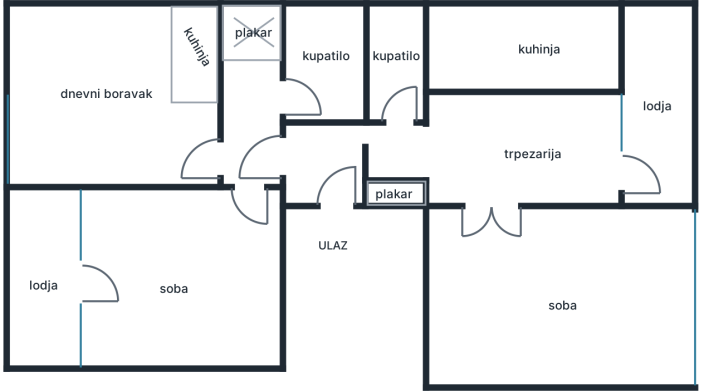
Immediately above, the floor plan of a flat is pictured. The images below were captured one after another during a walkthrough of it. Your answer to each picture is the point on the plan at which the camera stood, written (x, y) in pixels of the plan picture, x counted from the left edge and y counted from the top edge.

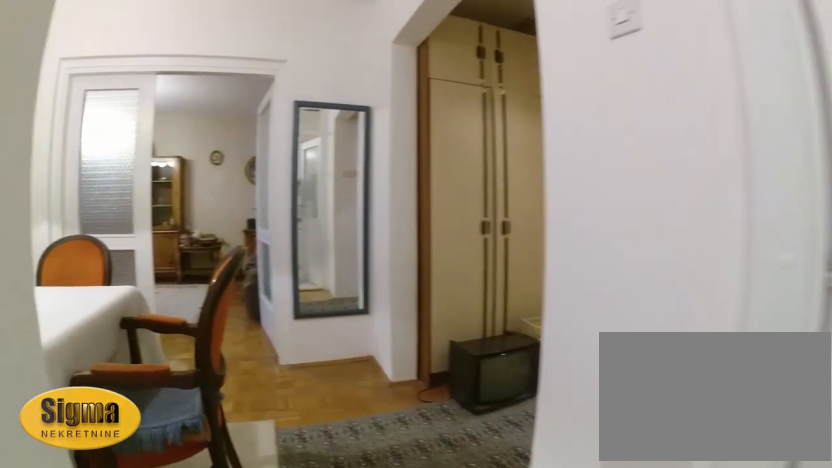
(471, 51)
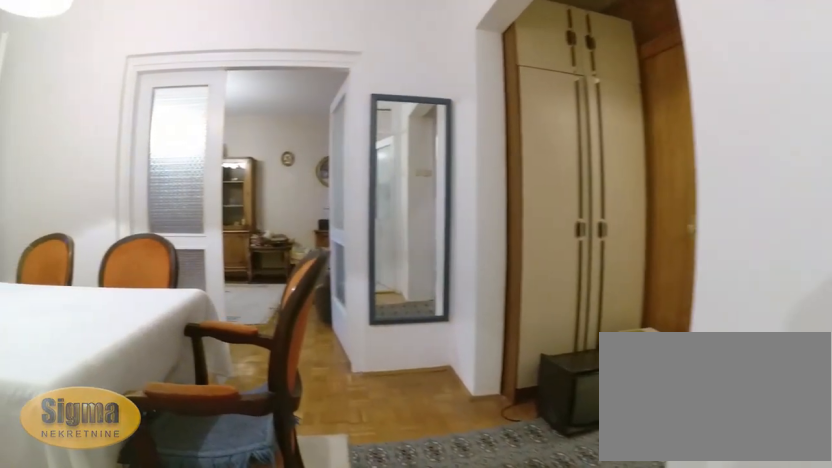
(469, 52)
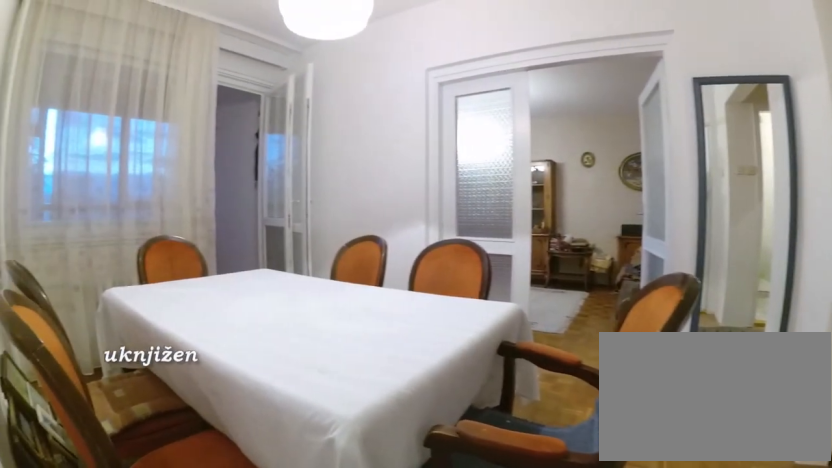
(463, 73)
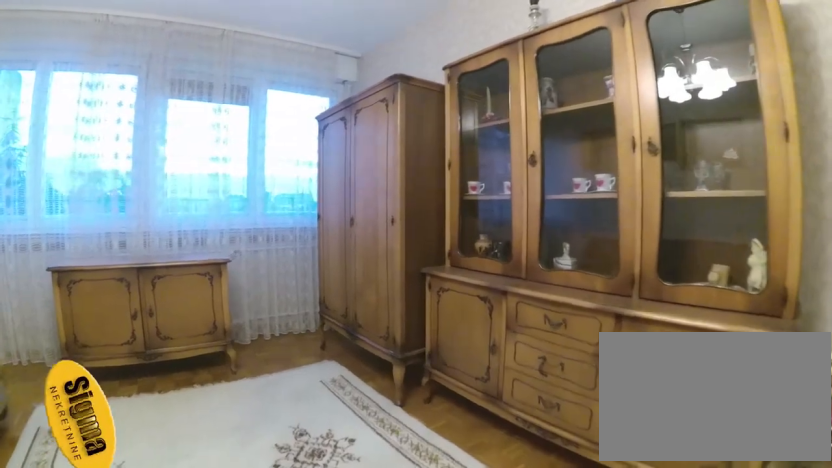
(525, 293)
